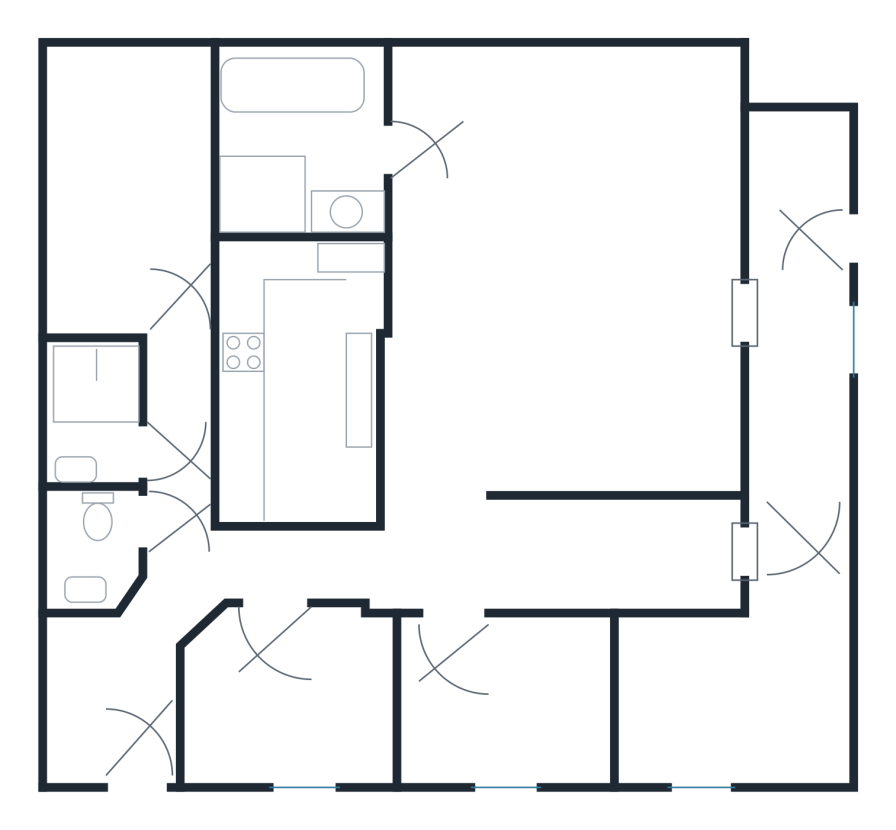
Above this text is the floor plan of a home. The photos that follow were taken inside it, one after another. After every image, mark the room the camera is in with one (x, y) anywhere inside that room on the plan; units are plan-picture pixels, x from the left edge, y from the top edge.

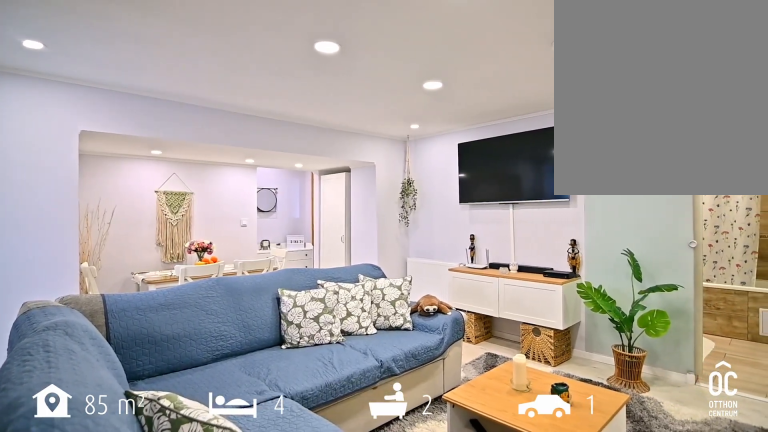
(567, 396)
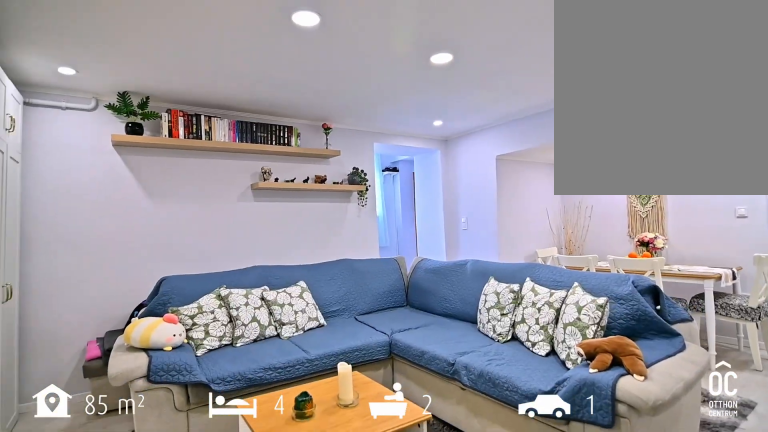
(567, 396)
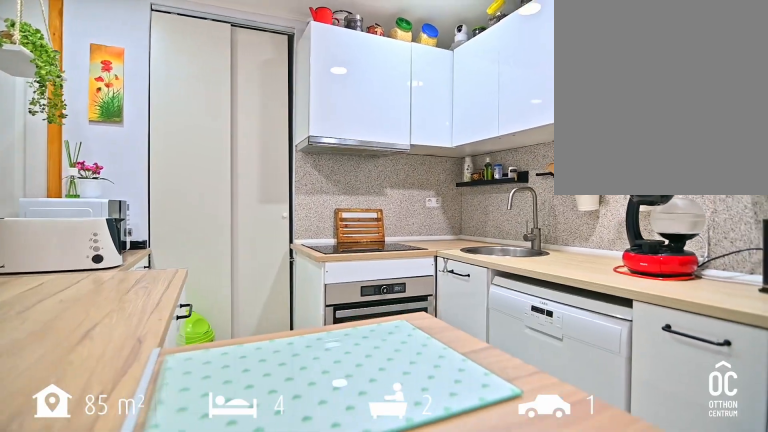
(292, 403)
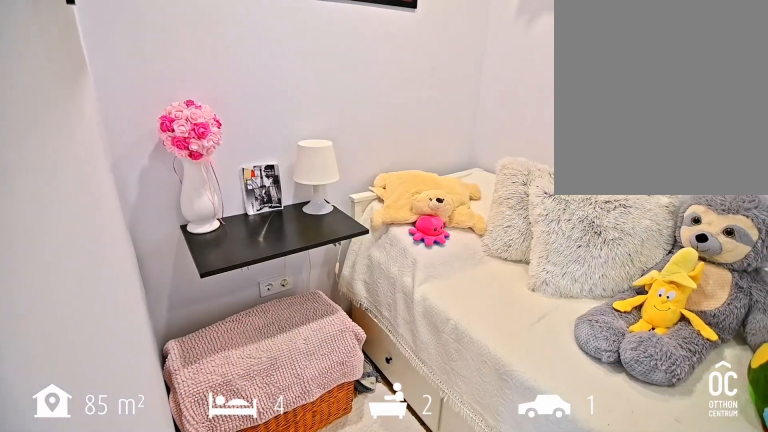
(291, 700)
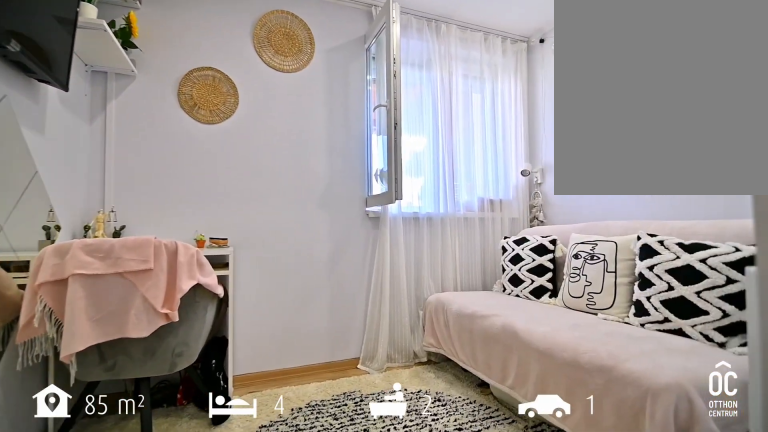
(494, 700)
